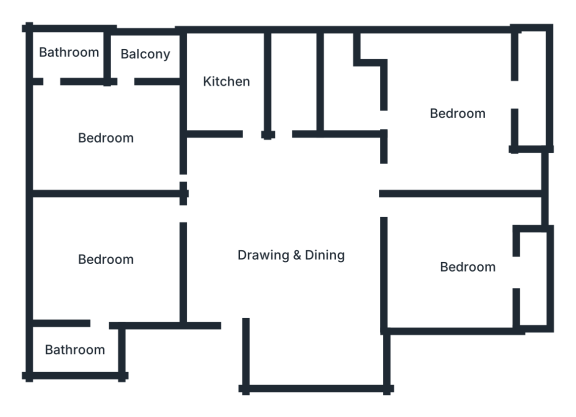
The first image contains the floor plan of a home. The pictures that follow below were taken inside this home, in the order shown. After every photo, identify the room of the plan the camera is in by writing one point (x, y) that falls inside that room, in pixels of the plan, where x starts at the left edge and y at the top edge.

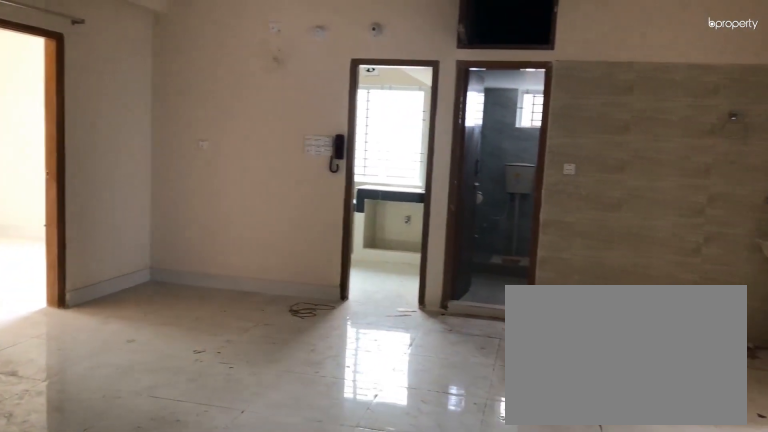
(298, 253)
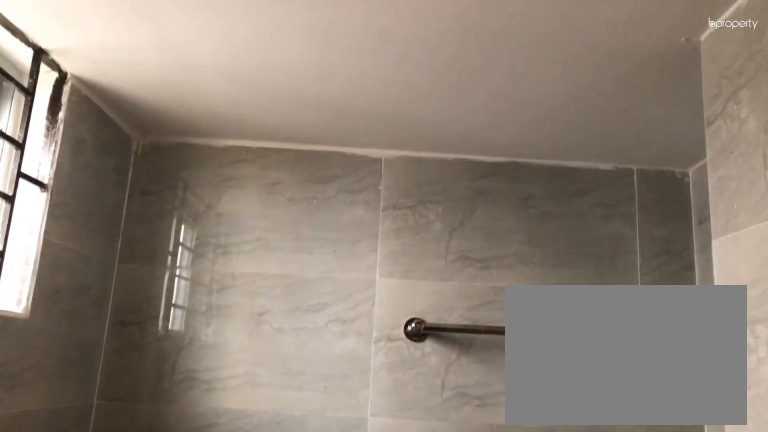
(70, 56)
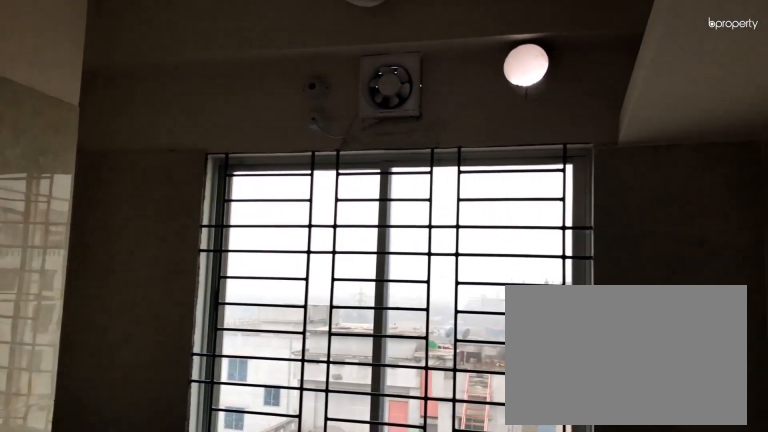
(229, 84)
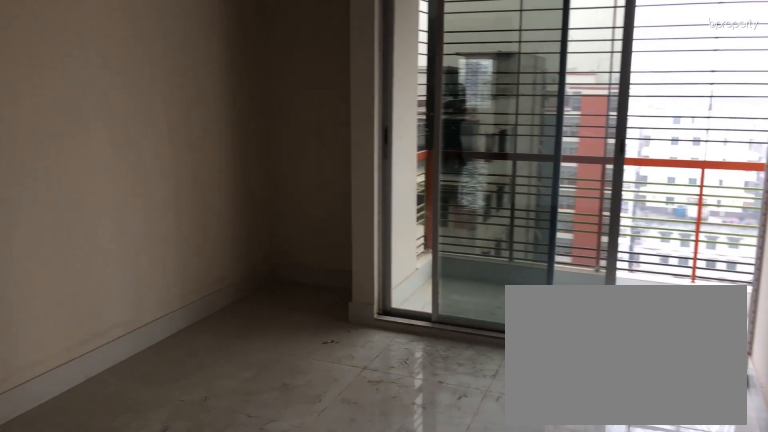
(466, 264)
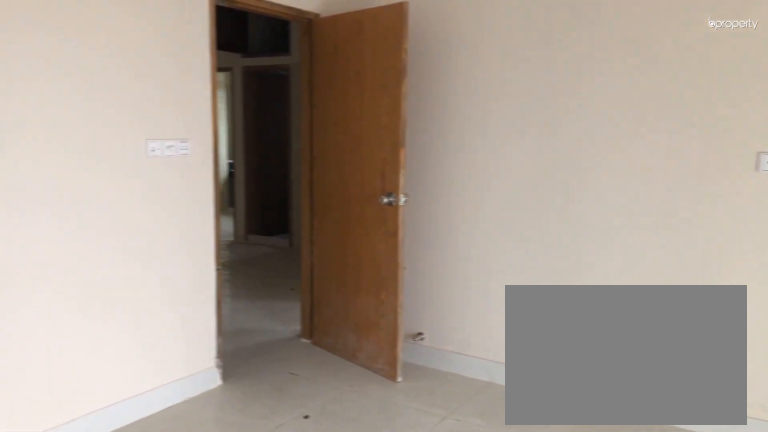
(466, 264)
